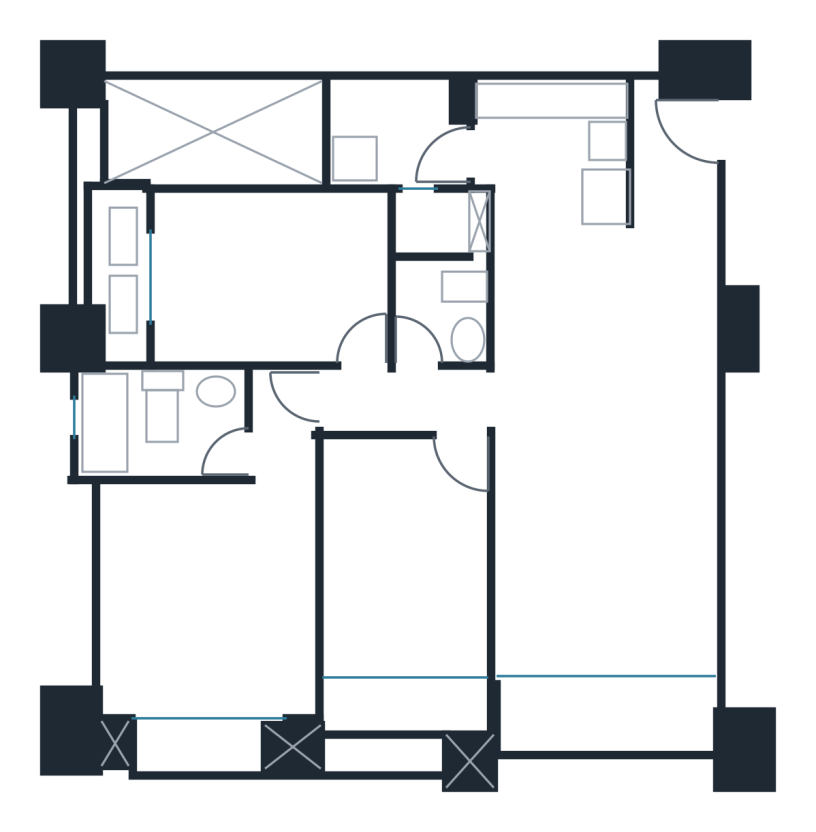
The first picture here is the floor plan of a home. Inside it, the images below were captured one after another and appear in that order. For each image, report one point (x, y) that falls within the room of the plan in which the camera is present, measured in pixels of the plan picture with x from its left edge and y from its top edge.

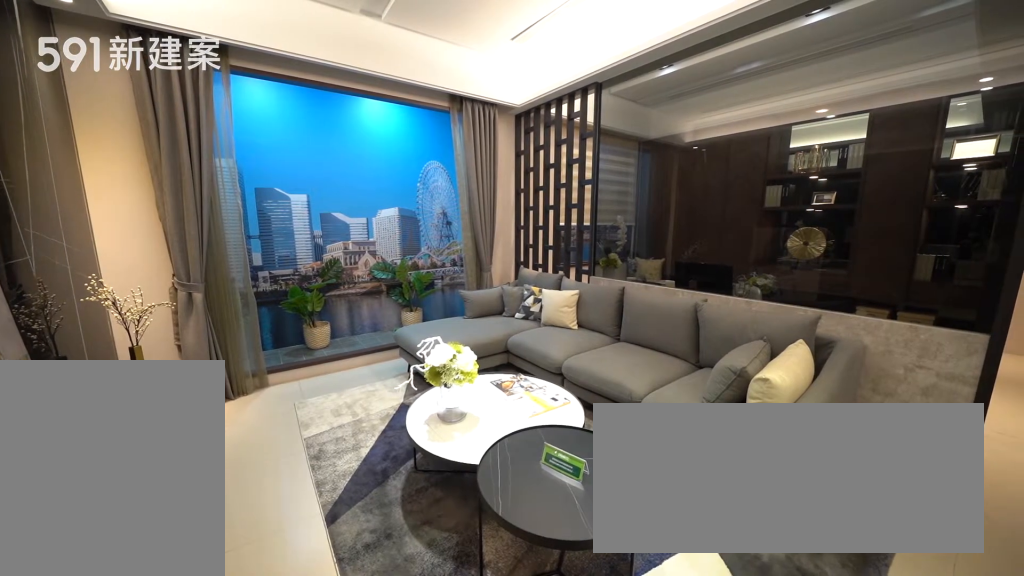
(603, 556)
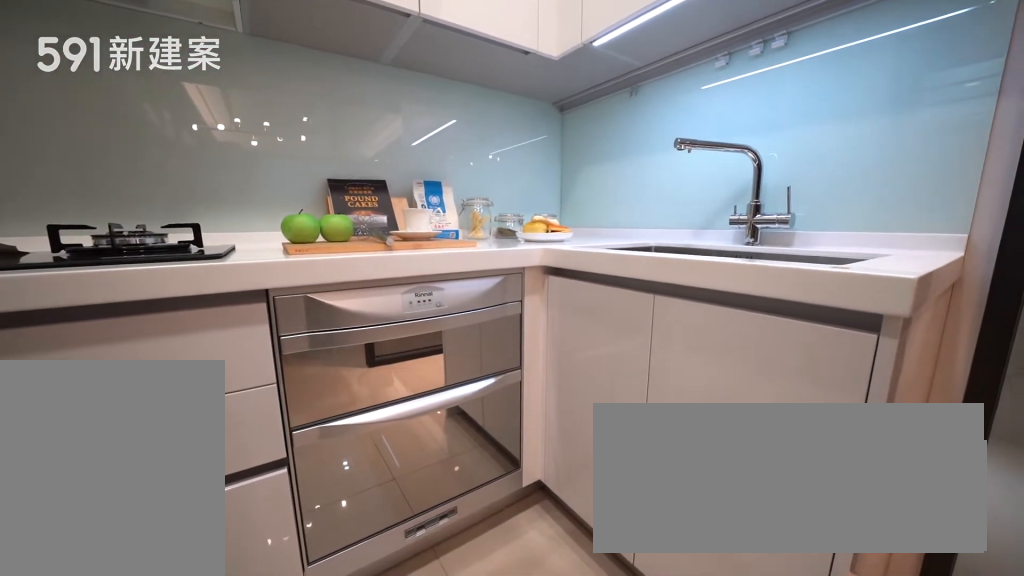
(554, 143)
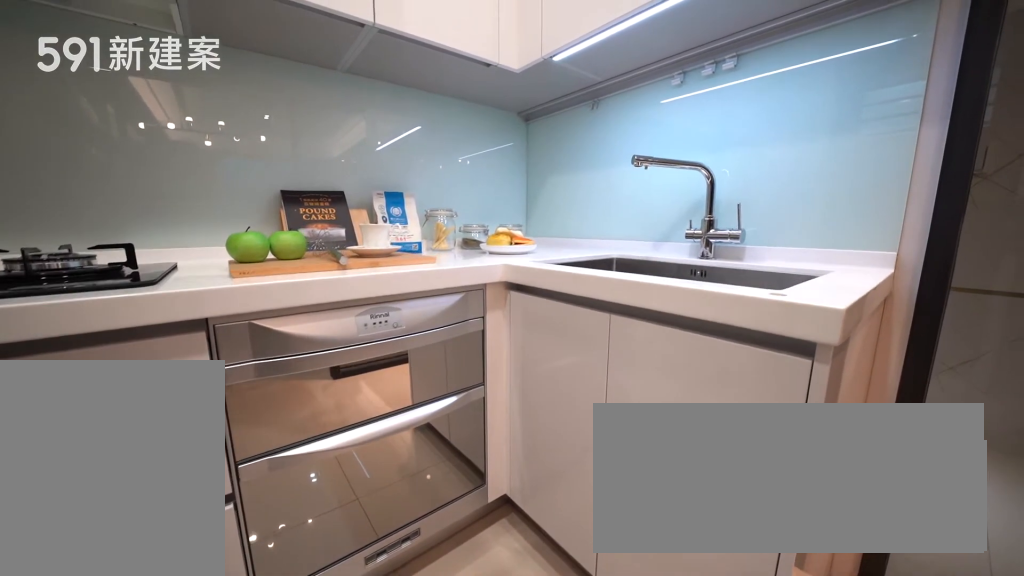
(554, 143)
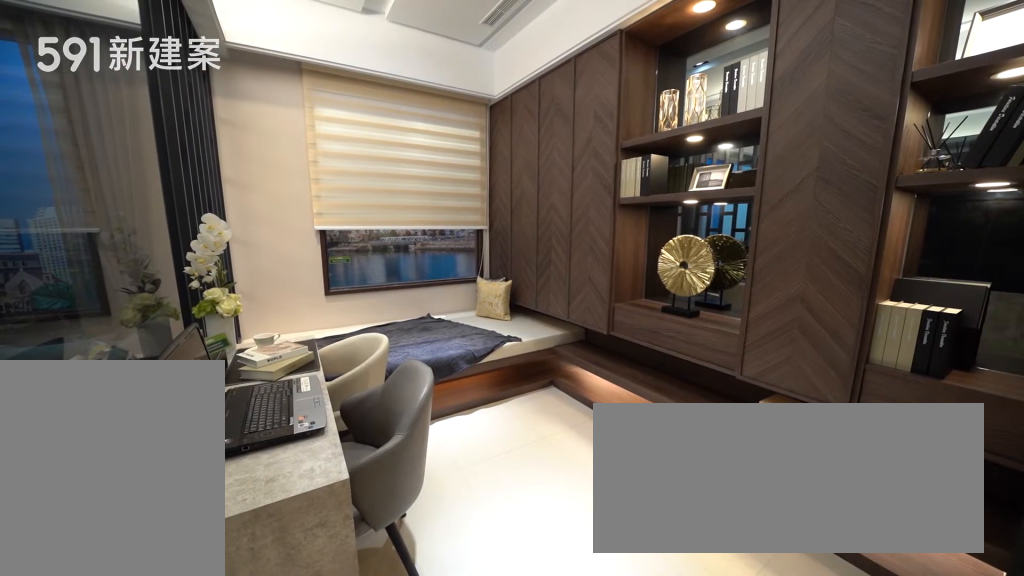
(406, 559)
